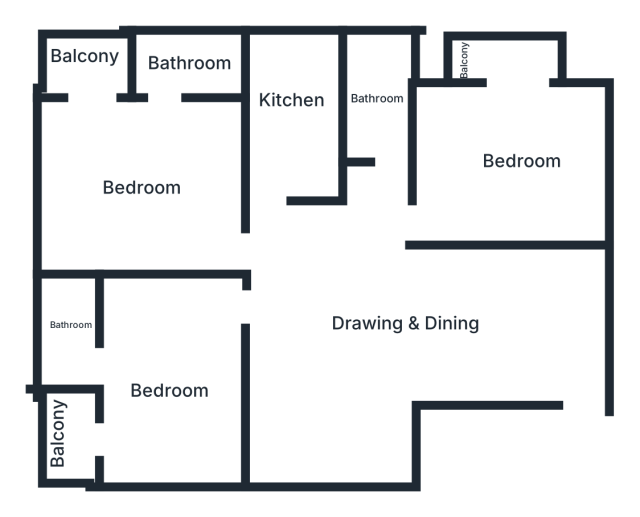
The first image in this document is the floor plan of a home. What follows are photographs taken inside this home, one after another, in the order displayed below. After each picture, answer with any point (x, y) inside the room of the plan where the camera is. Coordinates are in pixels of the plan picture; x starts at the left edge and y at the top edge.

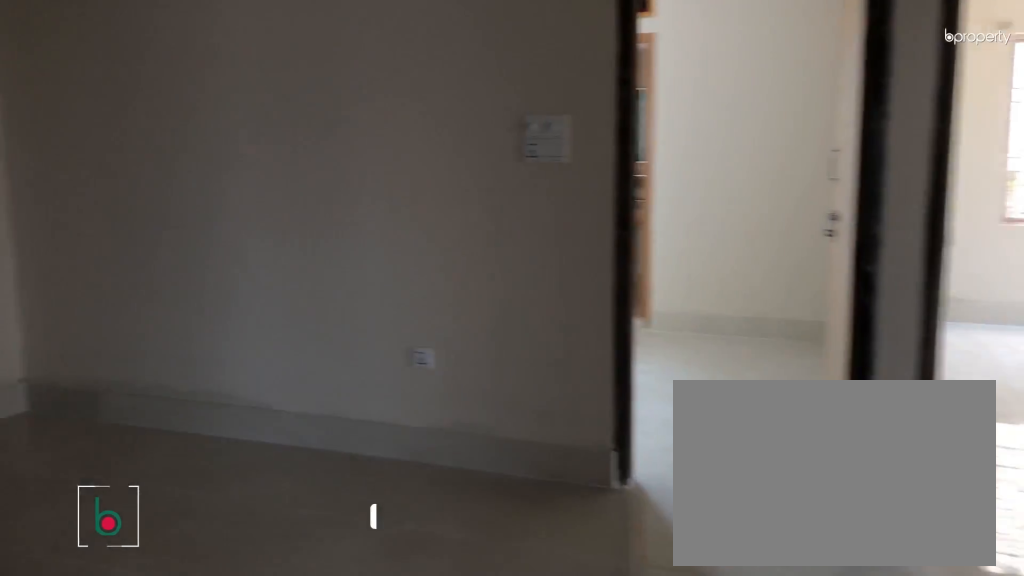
(323, 419)
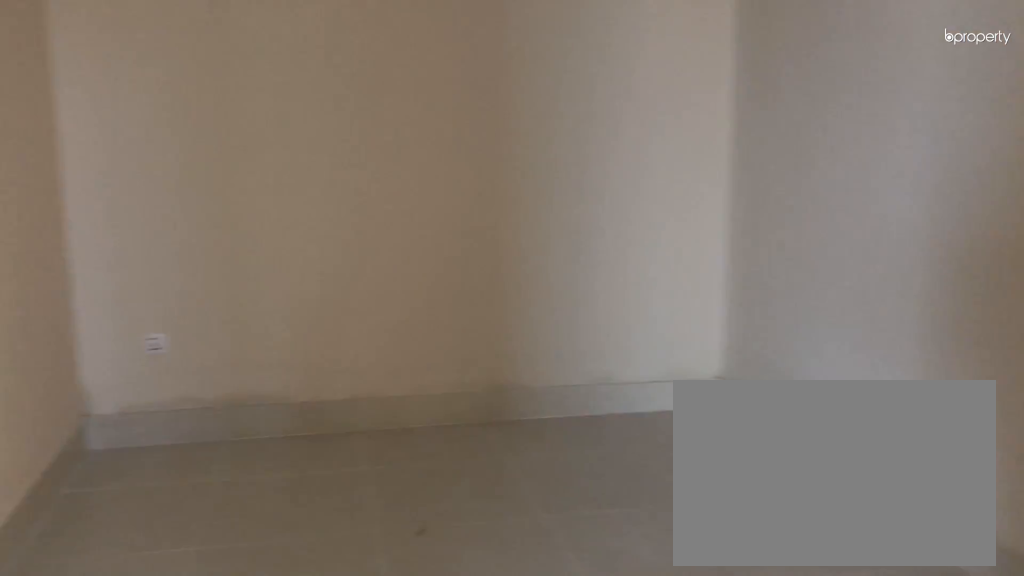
(323, 419)
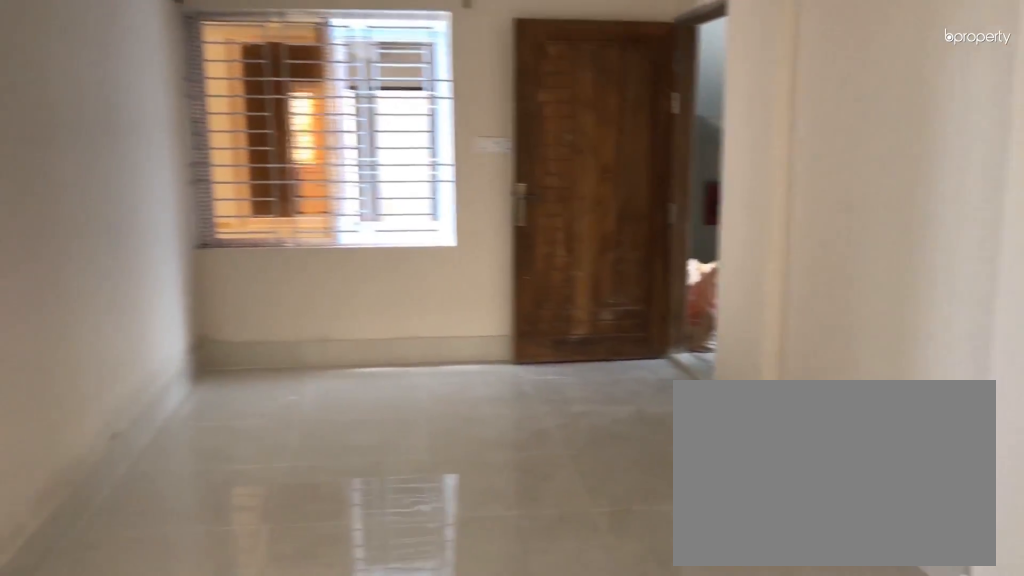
(382, 327)
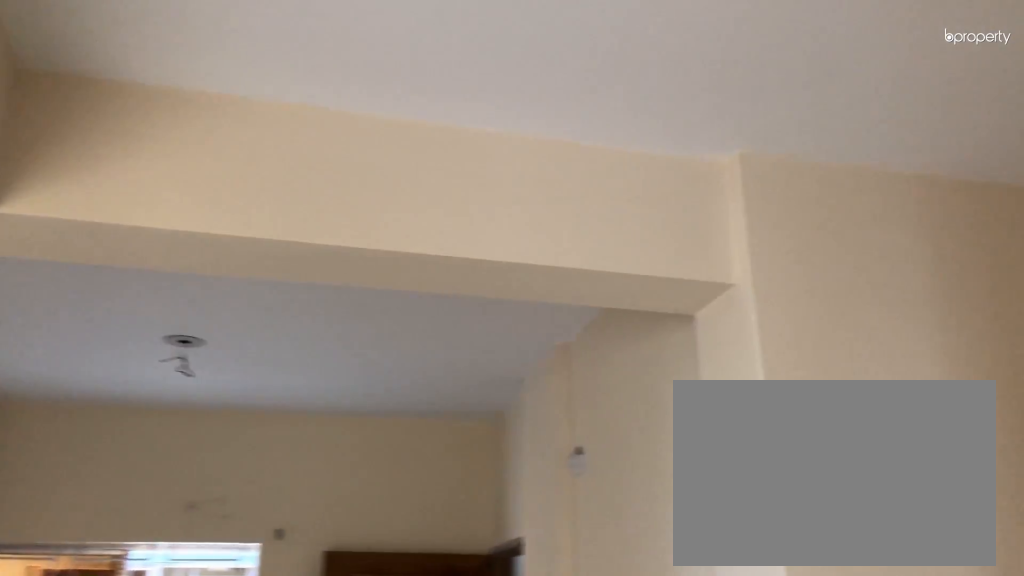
(381, 326)
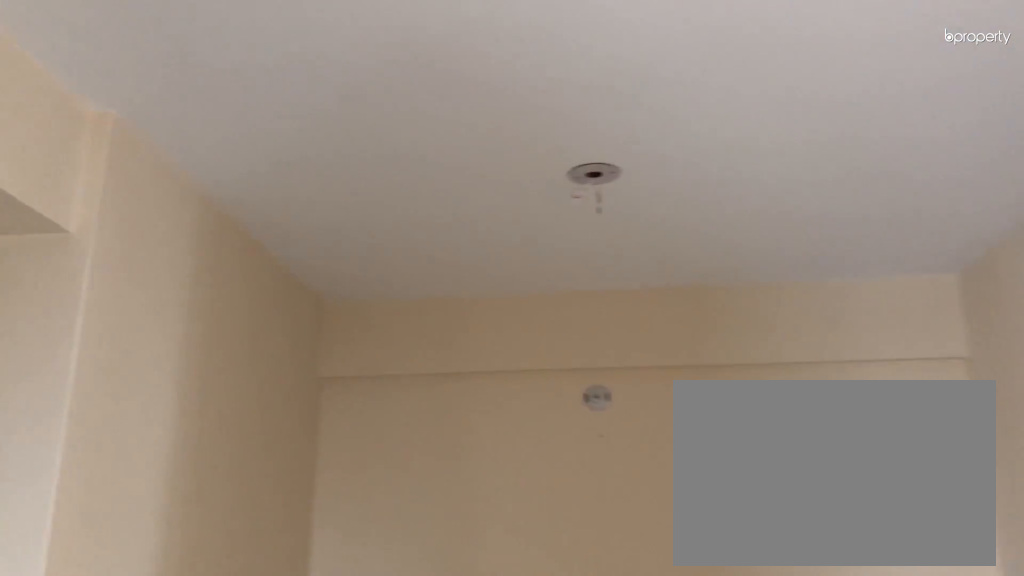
(341, 388)
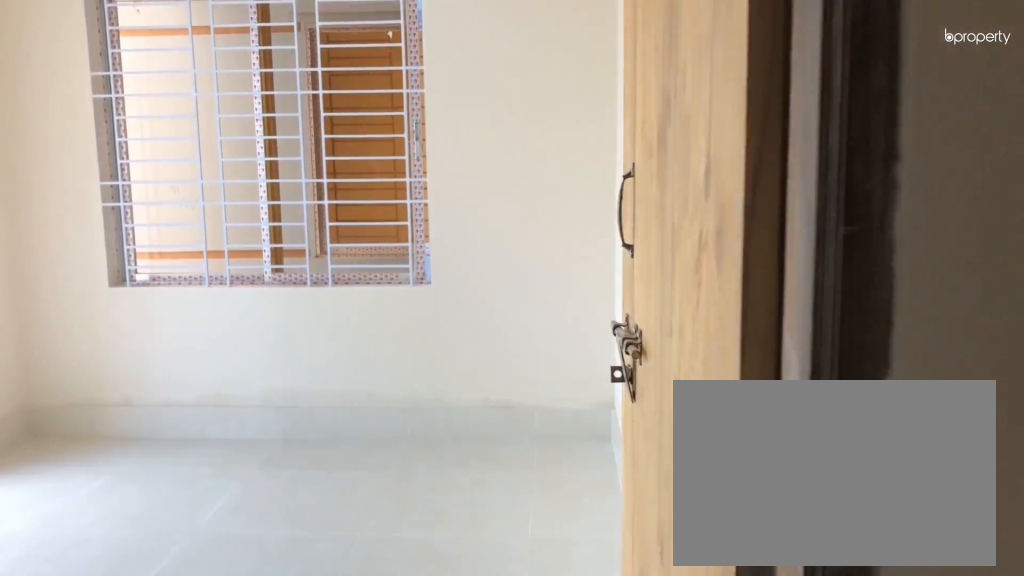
(441, 214)
